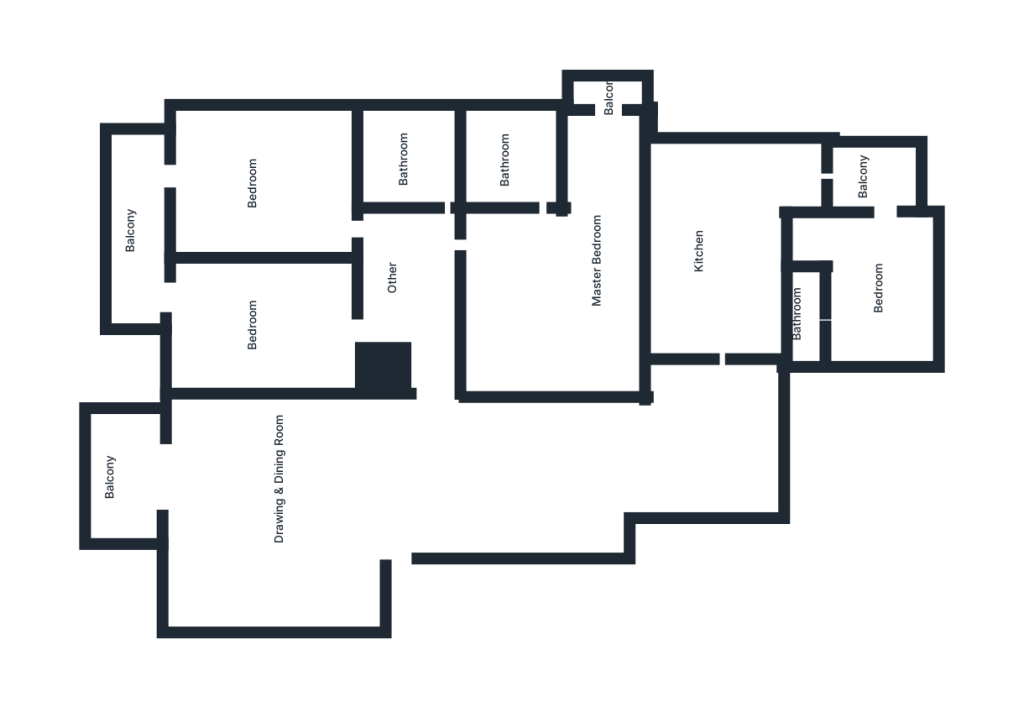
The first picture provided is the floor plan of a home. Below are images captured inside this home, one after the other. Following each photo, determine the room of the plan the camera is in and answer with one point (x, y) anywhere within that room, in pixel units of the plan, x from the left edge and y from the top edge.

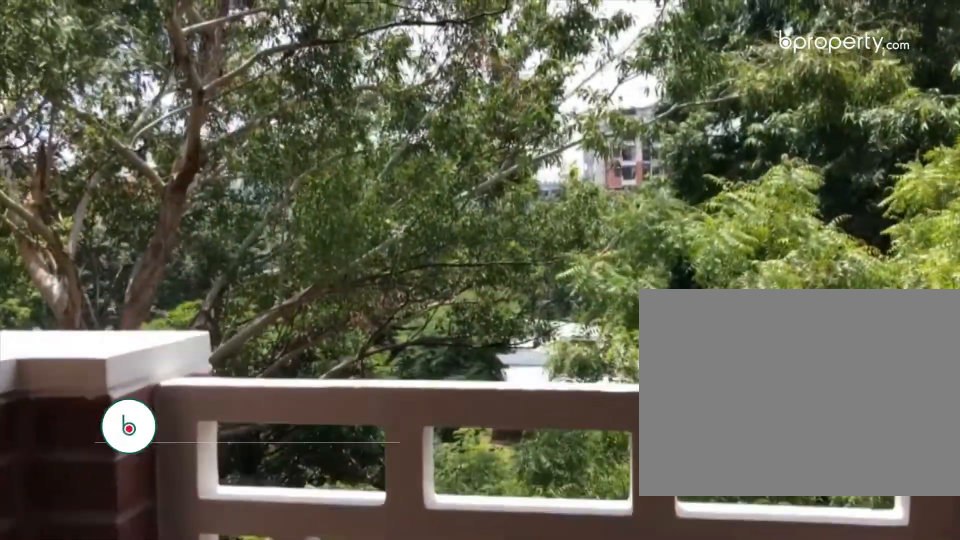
(138, 274)
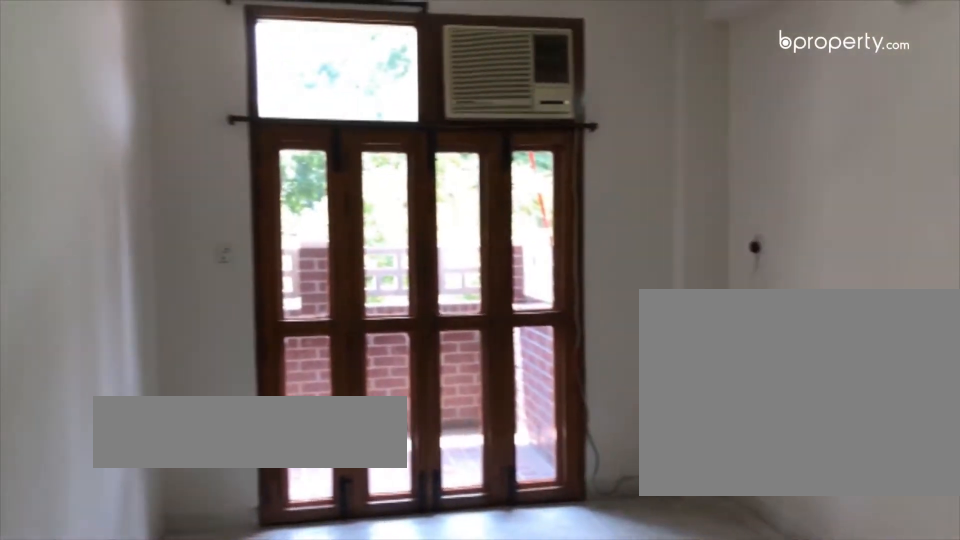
(253, 176)
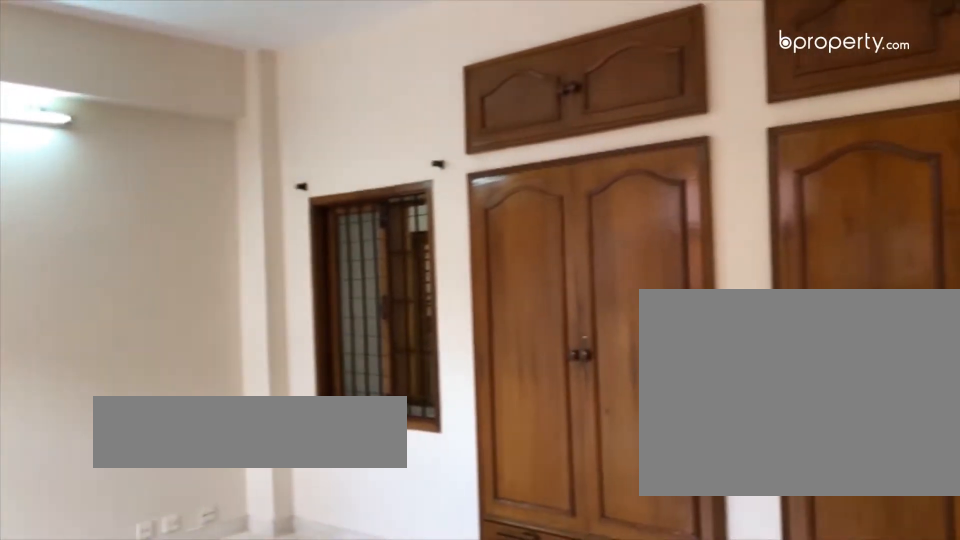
(564, 297)
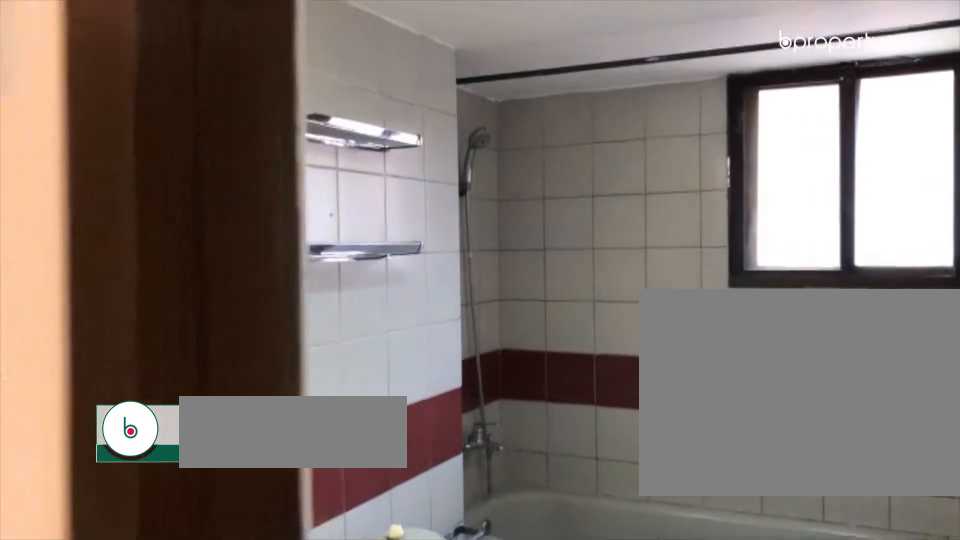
(519, 163)
